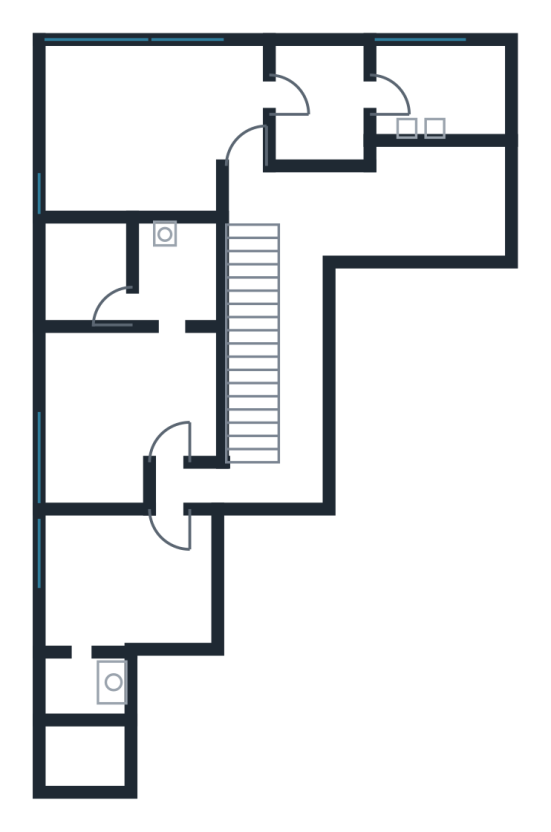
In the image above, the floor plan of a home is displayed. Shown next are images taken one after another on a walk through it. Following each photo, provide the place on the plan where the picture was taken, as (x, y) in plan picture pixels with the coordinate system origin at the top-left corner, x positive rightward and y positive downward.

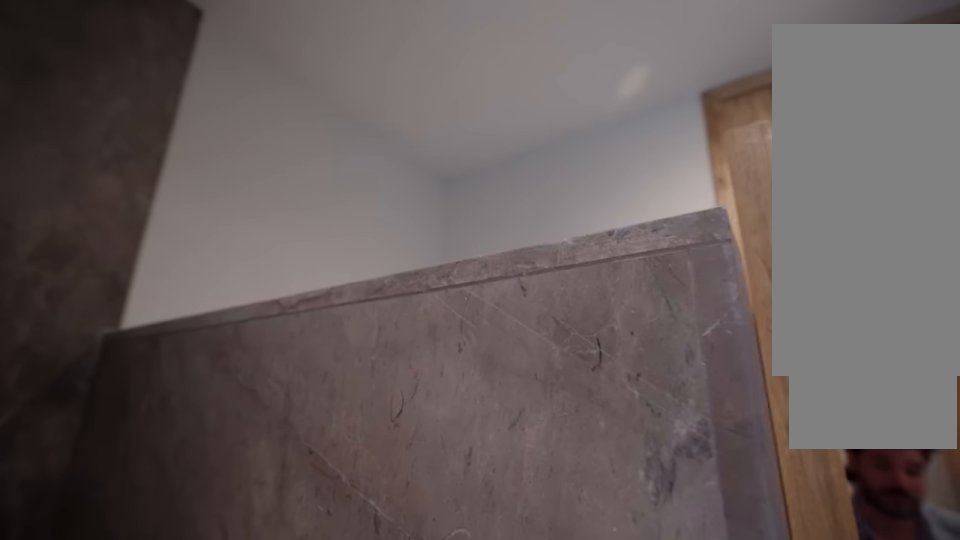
(66, 293)
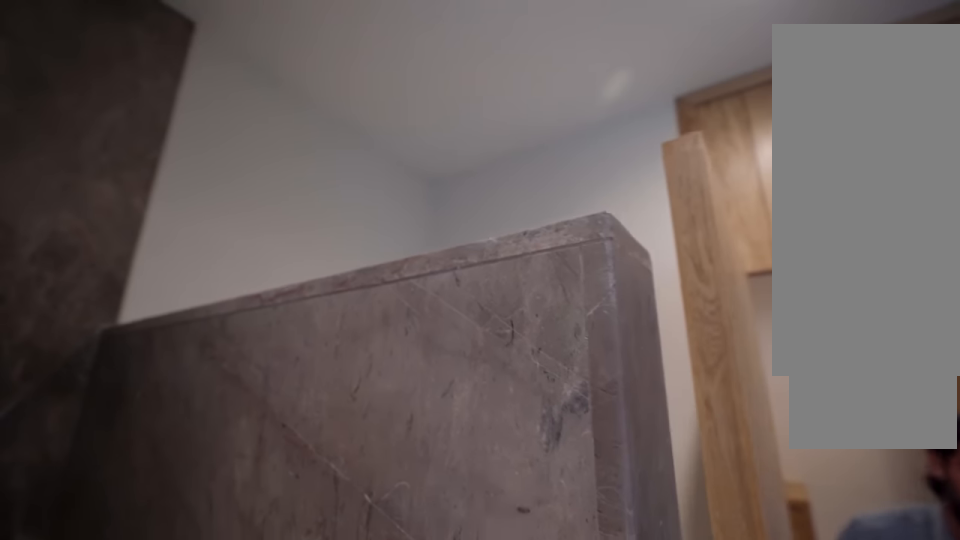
(69, 290)
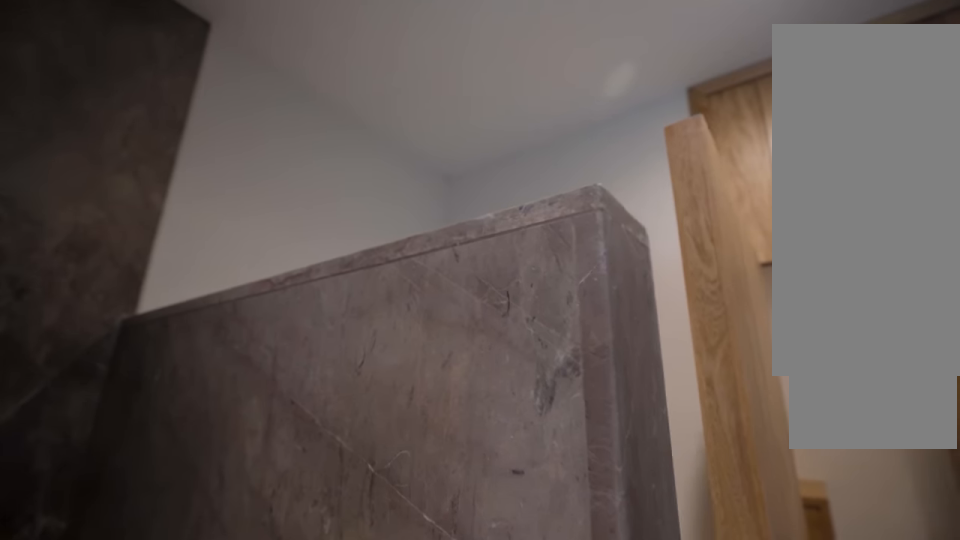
(69, 291)
